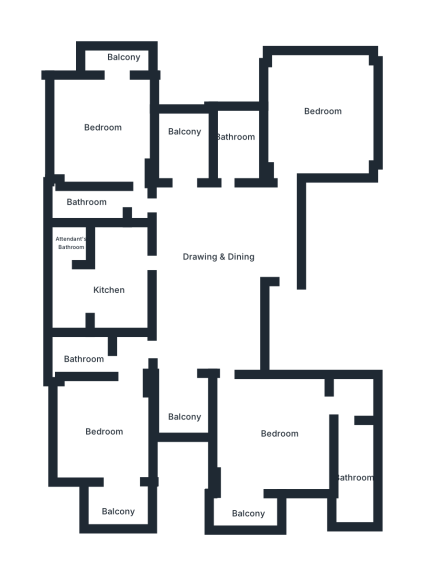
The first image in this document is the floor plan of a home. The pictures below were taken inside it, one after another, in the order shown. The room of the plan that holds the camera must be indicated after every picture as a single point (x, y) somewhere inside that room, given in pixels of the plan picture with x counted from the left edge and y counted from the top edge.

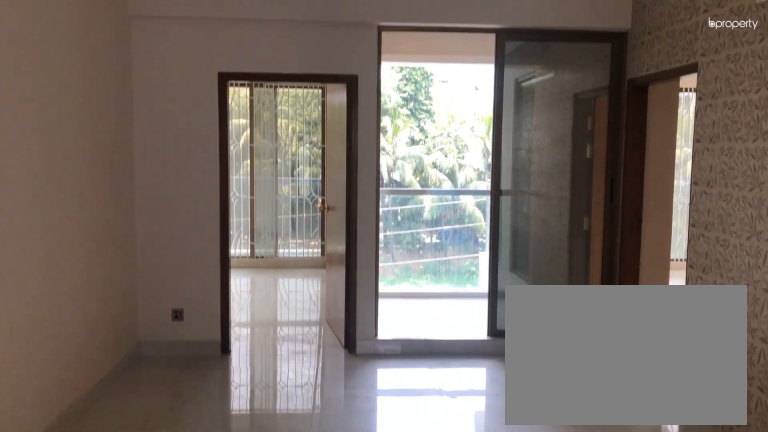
(213, 290)
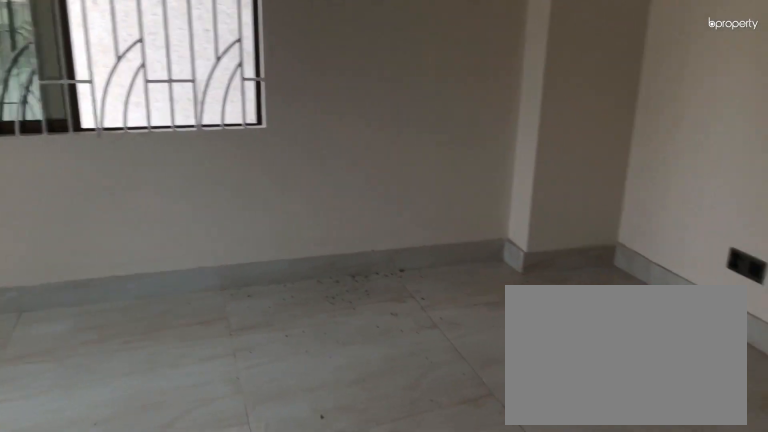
(321, 117)
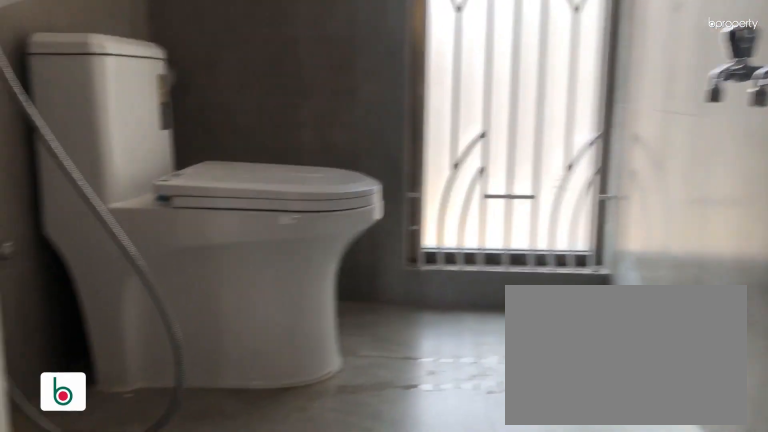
(235, 144)
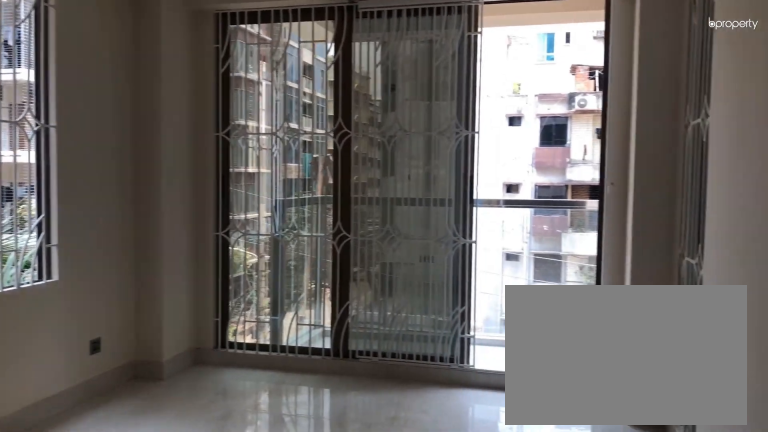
(136, 182)
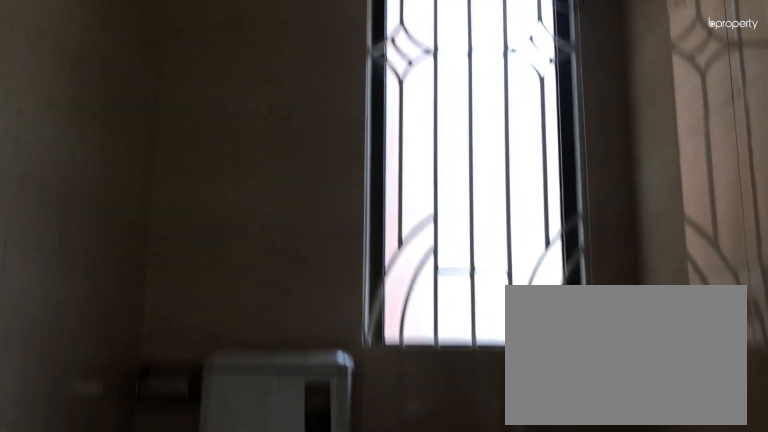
(98, 201)
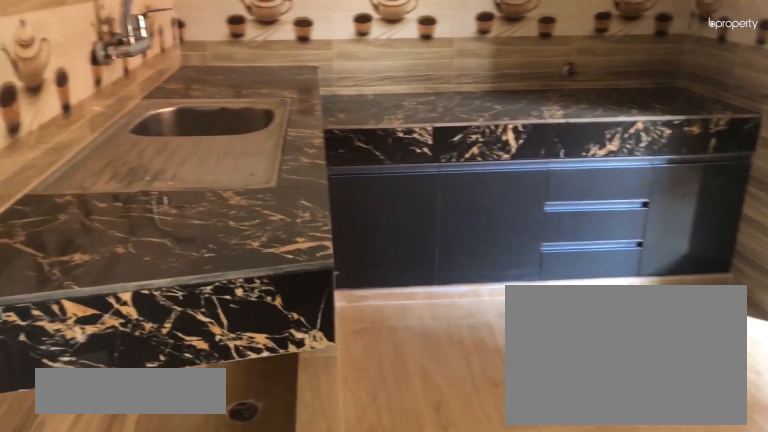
(116, 283)
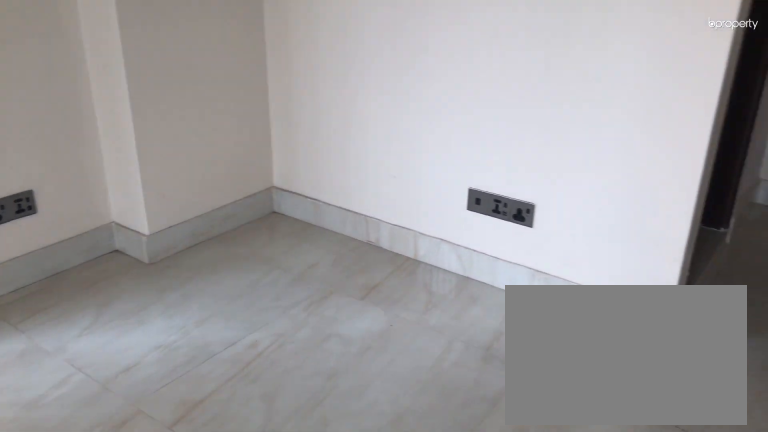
(109, 438)
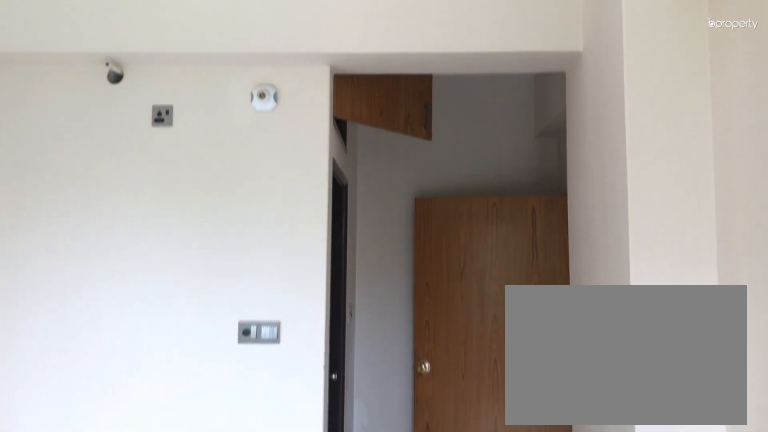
(109, 438)
